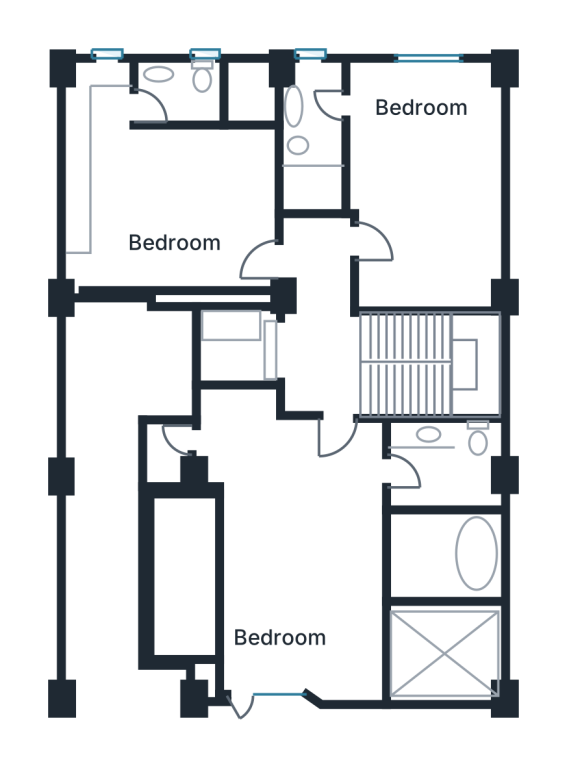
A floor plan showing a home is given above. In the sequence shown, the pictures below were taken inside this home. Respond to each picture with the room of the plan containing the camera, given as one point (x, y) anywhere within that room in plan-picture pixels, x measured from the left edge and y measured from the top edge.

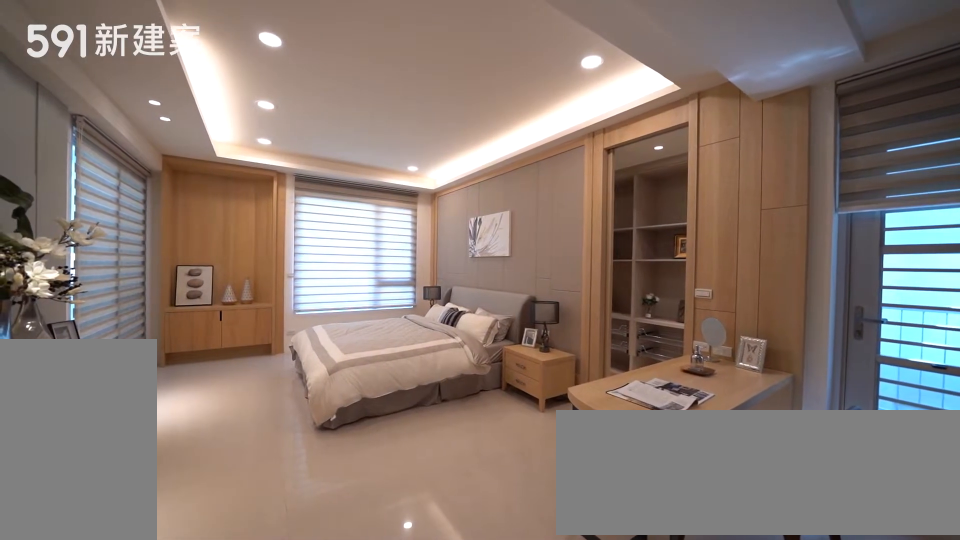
(273, 568)
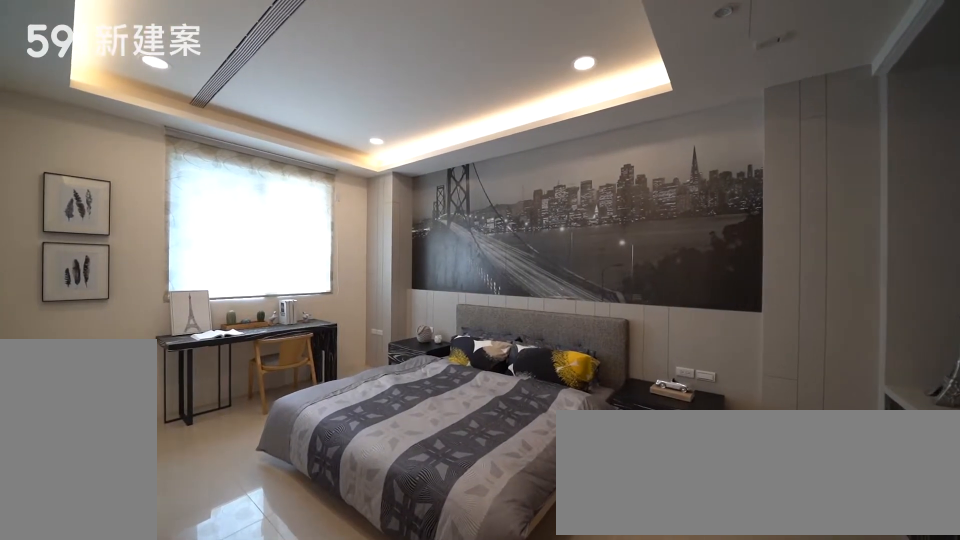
(428, 182)
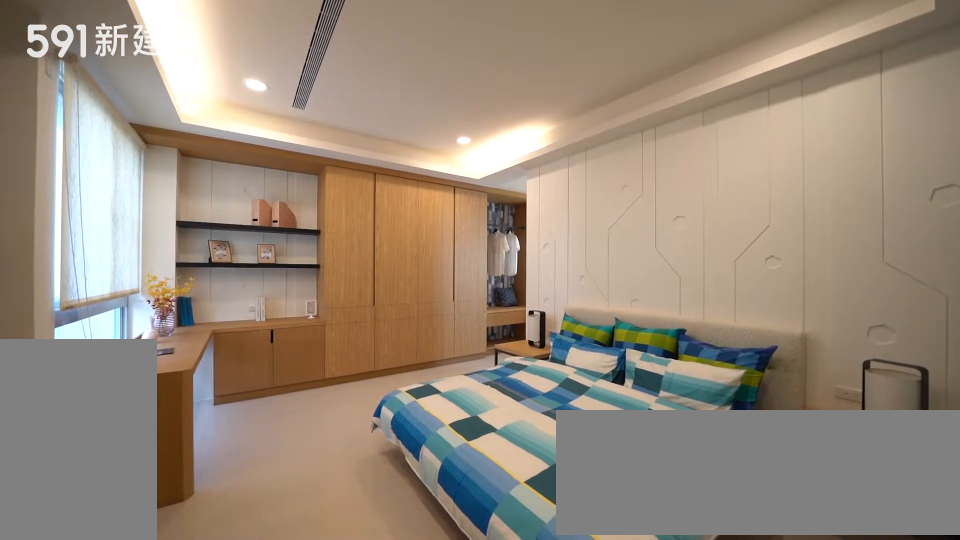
(152, 197)
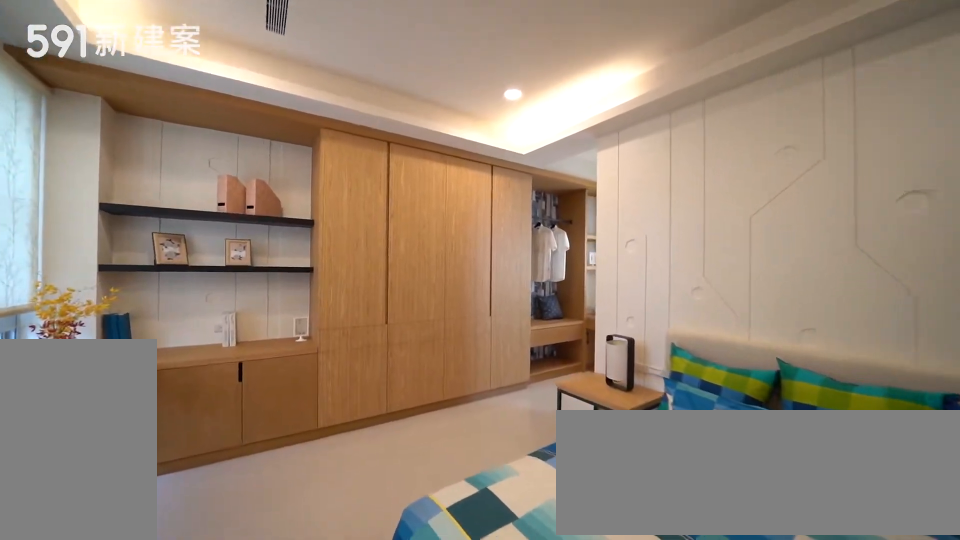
(152, 197)
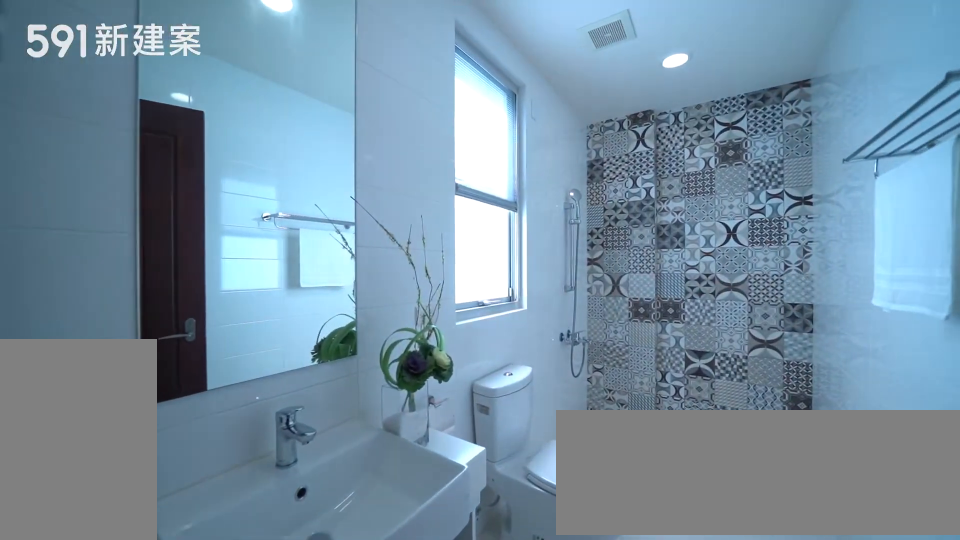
(219, 95)
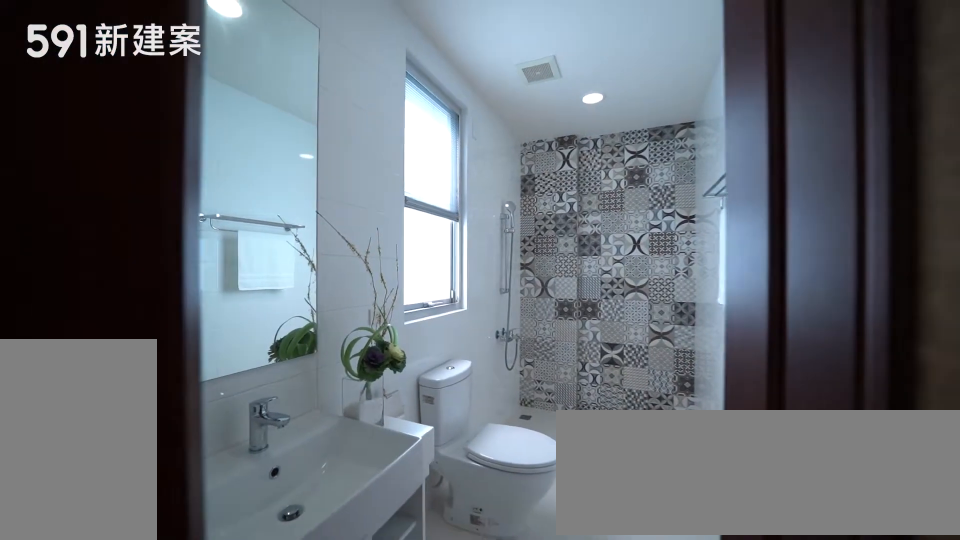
(219, 95)
